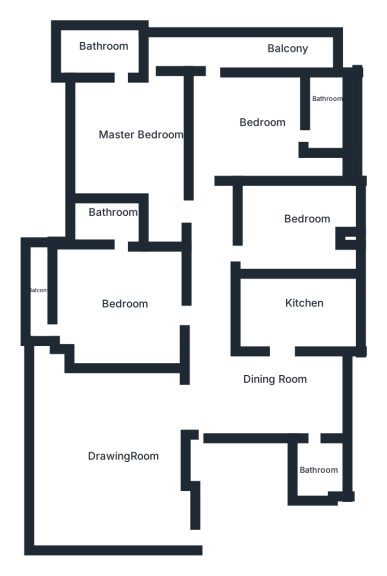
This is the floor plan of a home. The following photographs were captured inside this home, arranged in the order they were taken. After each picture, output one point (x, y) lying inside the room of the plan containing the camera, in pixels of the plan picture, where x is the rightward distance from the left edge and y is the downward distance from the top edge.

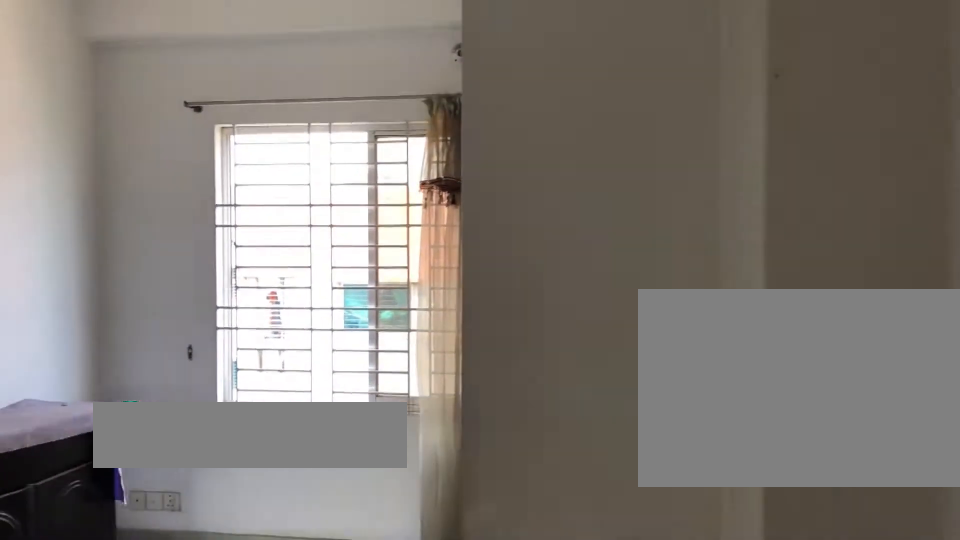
(217, 387)
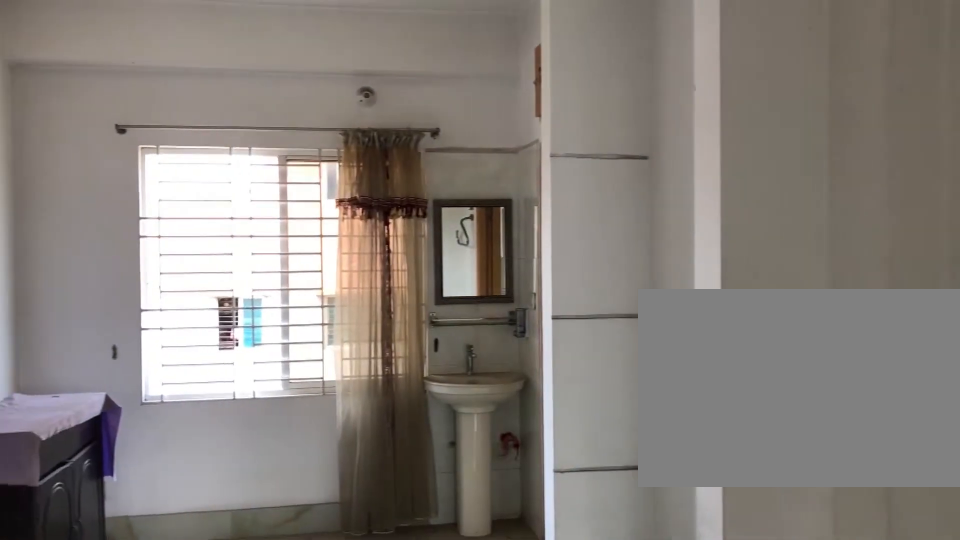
(245, 397)
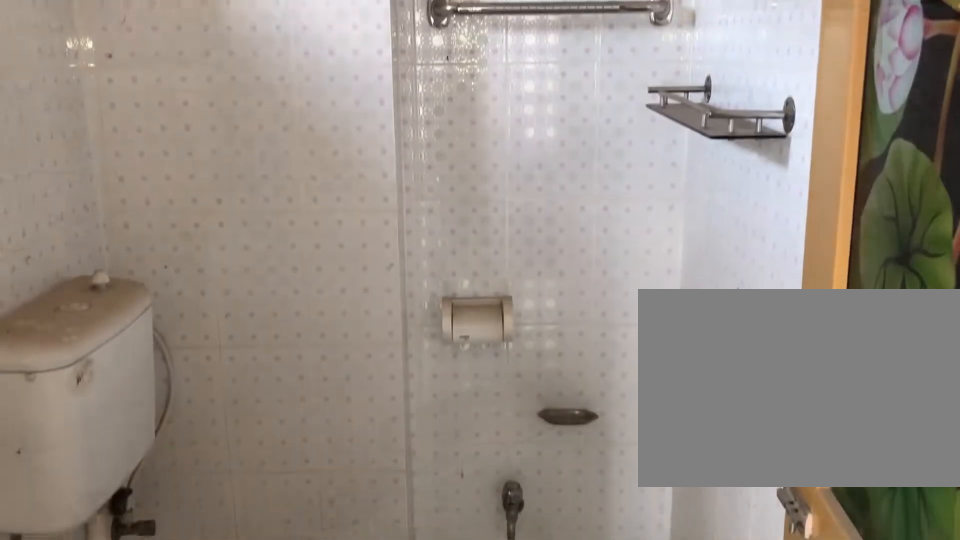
(316, 465)
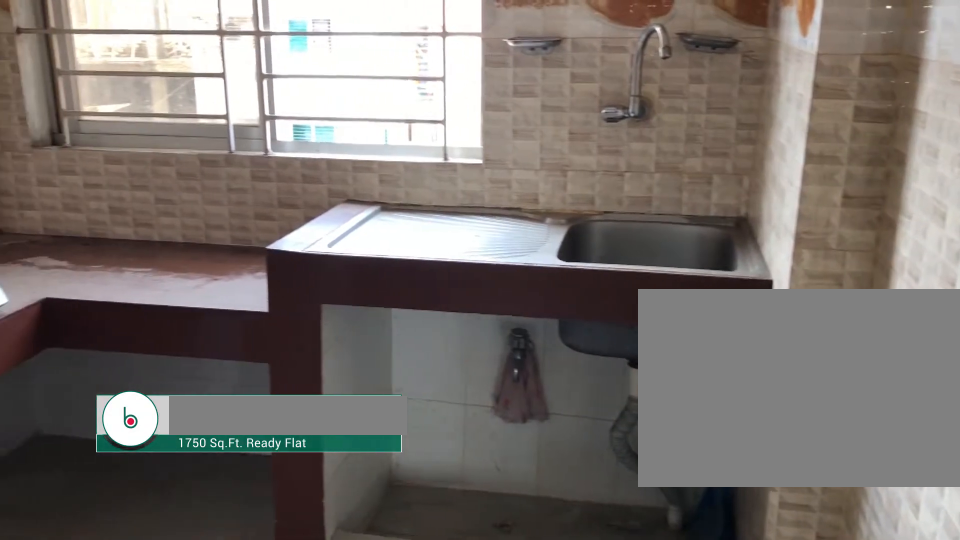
(296, 315)
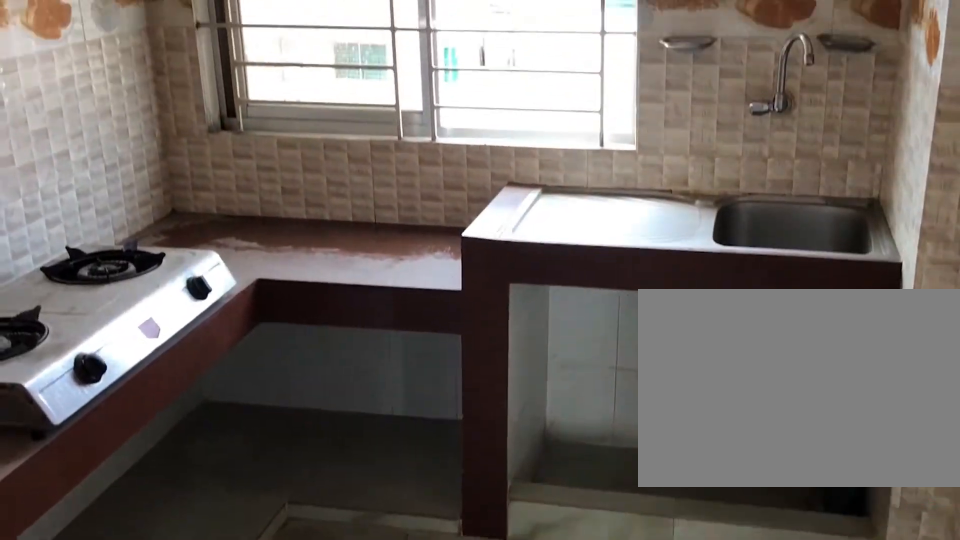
(296, 315)
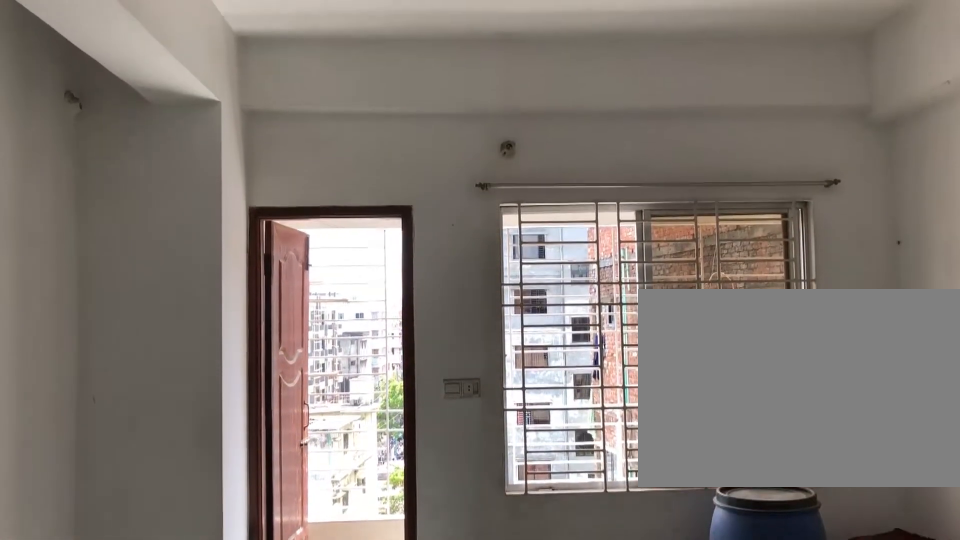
(120, 315)
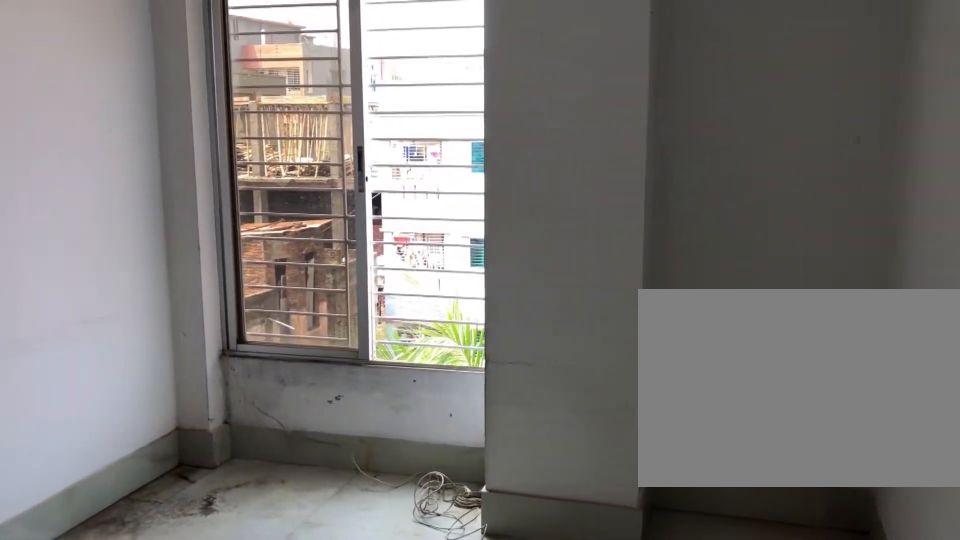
(313, 237)
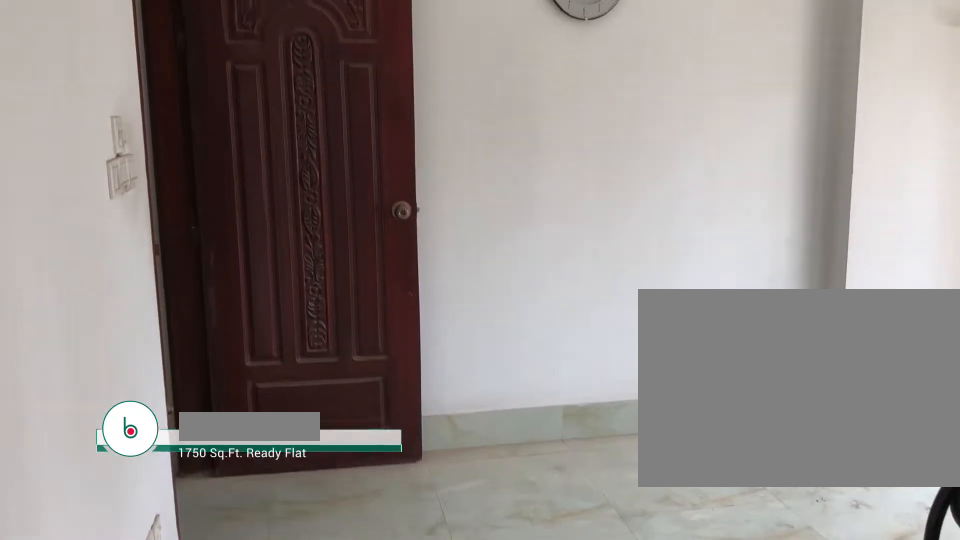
(253, 126)
